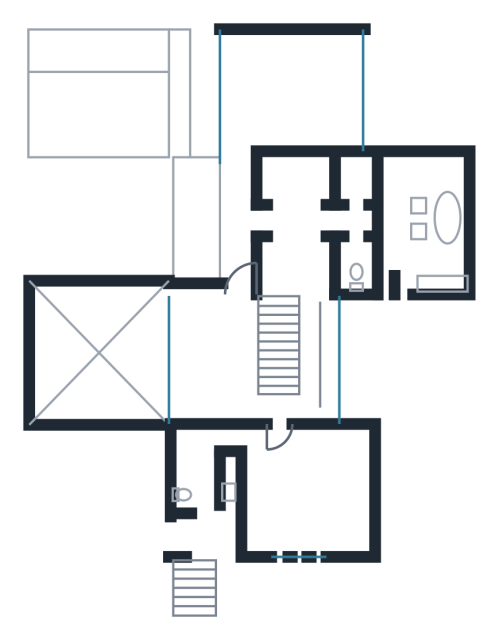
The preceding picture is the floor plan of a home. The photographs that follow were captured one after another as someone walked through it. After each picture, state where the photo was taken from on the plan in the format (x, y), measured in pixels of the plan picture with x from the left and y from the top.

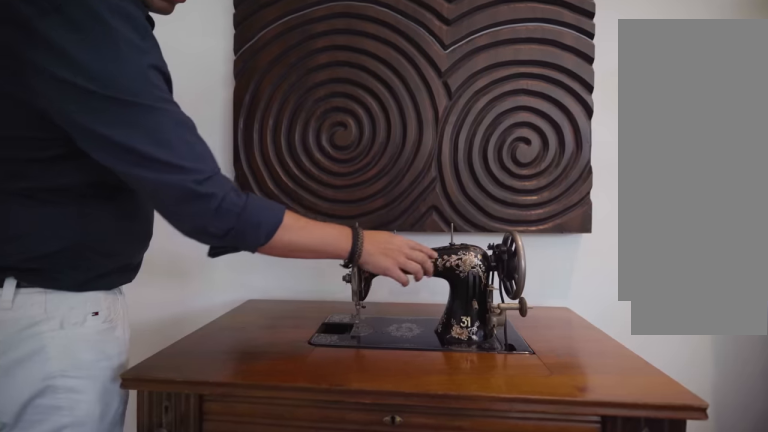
(221, 396)
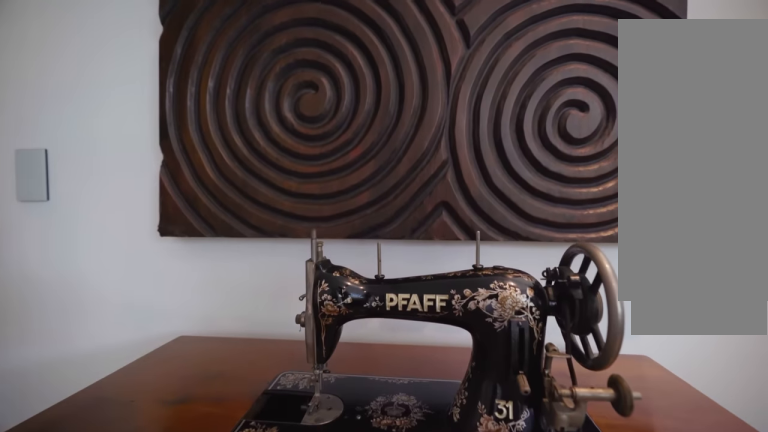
(222, 395)
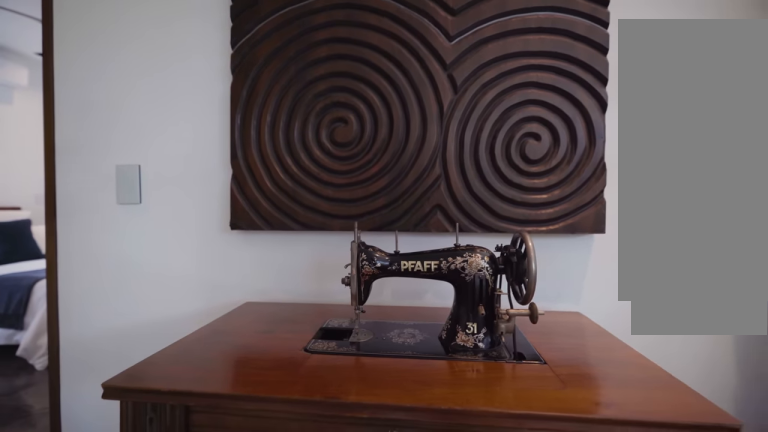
(221, 395)
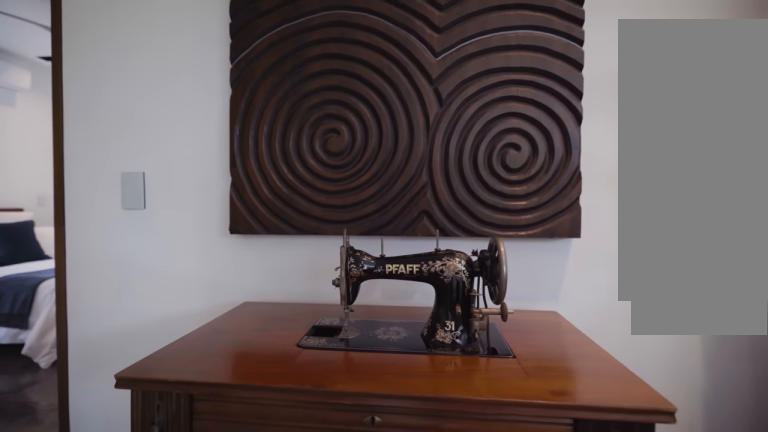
(219, 394)
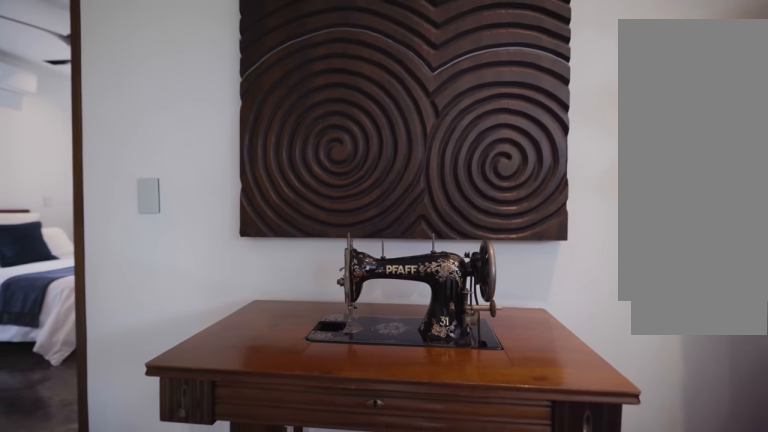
(219, 394)
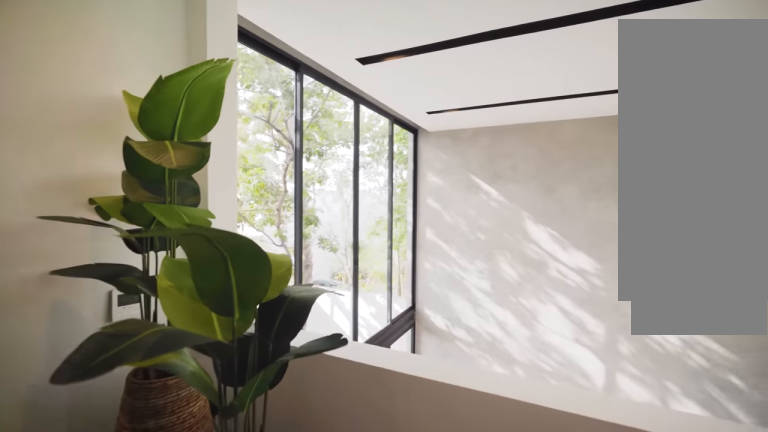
(212, 387)
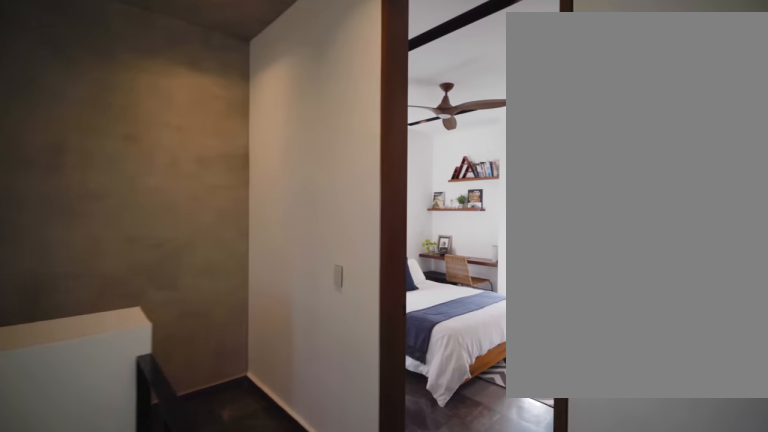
(214, 397)
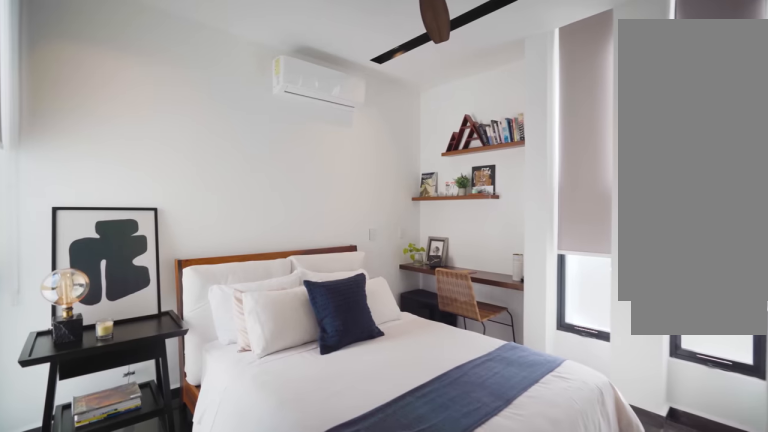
(278, 436)
